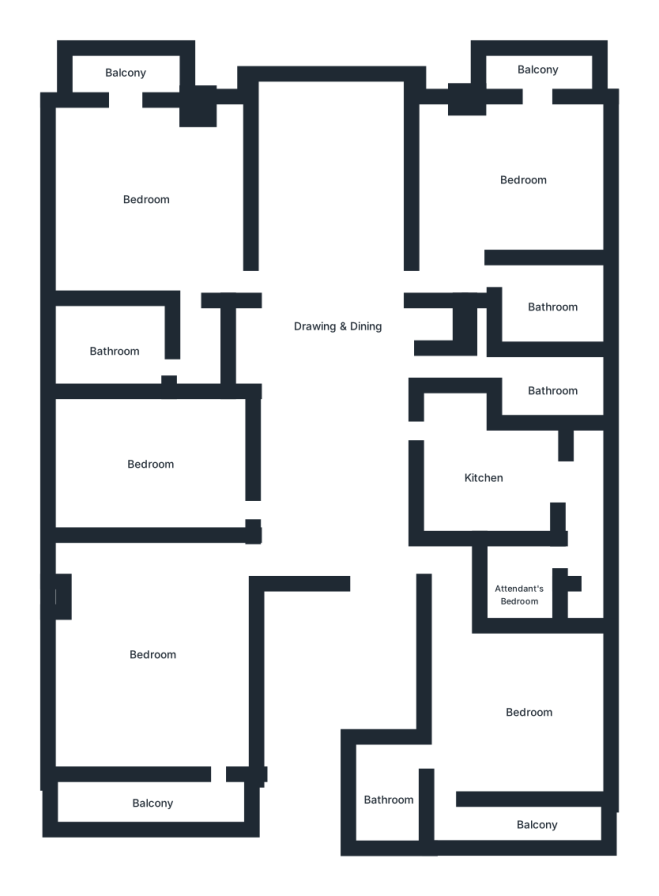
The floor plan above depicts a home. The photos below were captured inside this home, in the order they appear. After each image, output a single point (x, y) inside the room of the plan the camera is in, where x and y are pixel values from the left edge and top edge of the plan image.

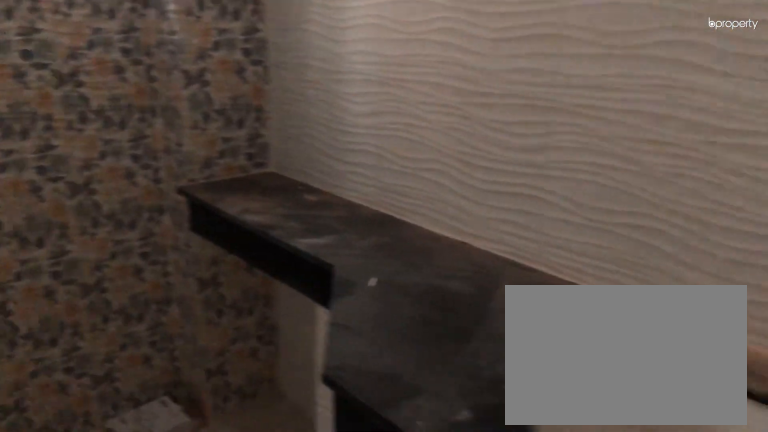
(113, 345)
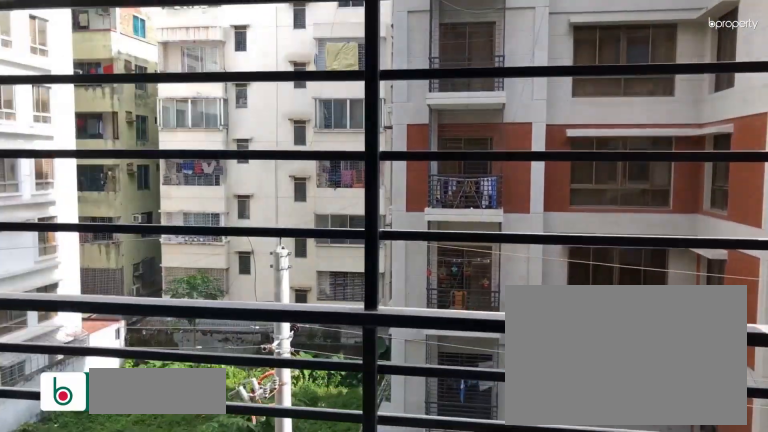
(121, 67)
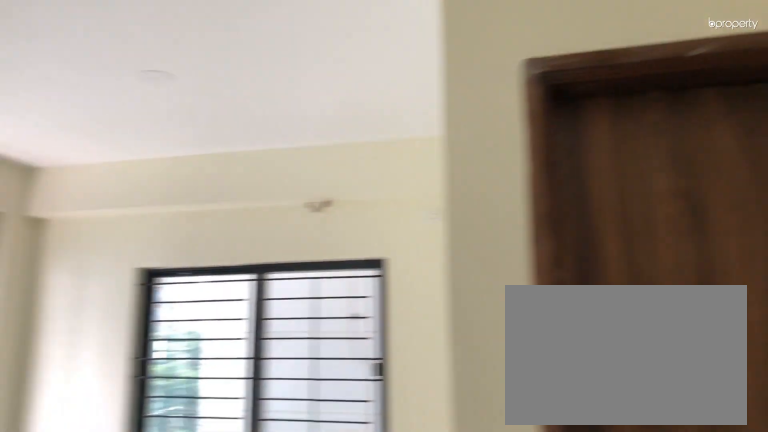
(519, 170)
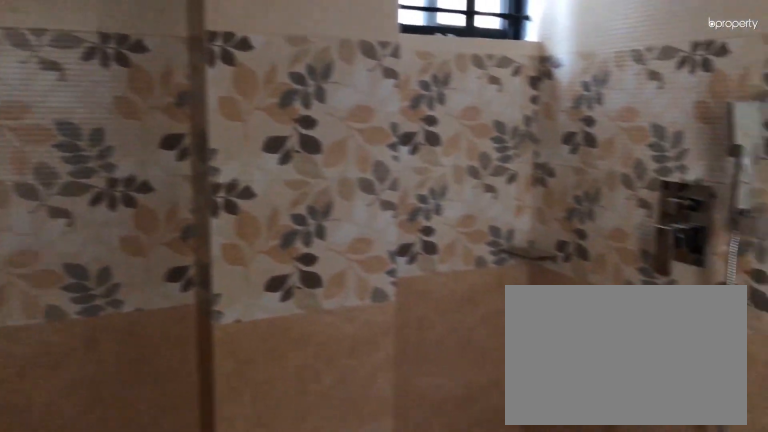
(549, 305)
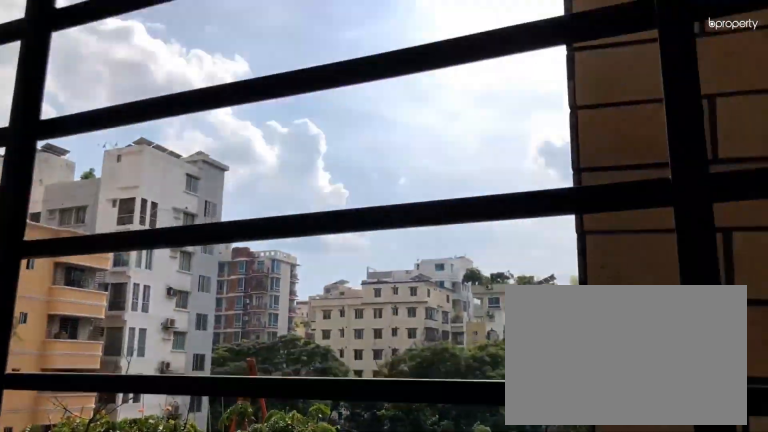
(535, 71)
